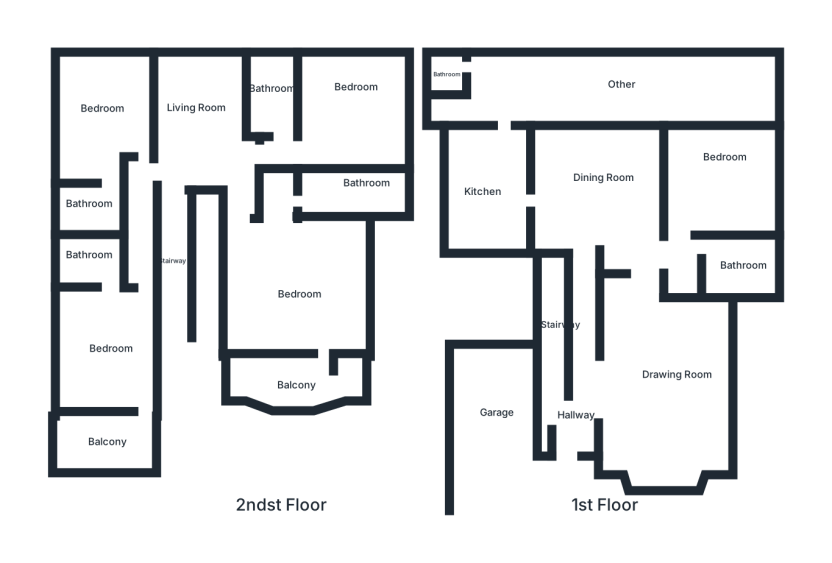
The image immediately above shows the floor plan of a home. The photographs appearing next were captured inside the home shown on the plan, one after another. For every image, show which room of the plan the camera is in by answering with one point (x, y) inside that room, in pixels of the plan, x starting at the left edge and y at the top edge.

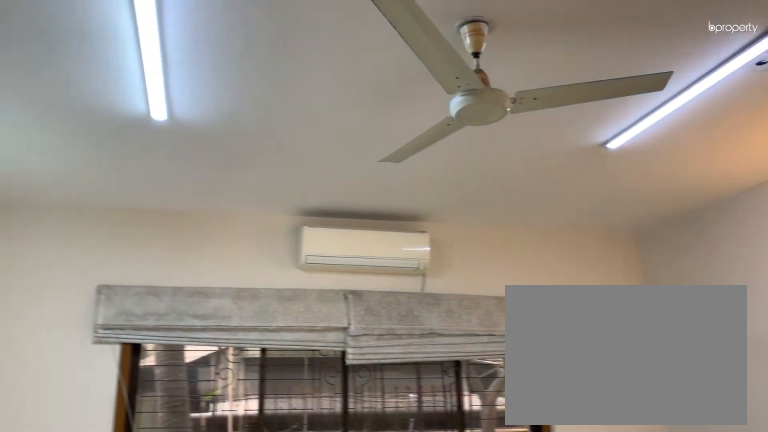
(606, 182)
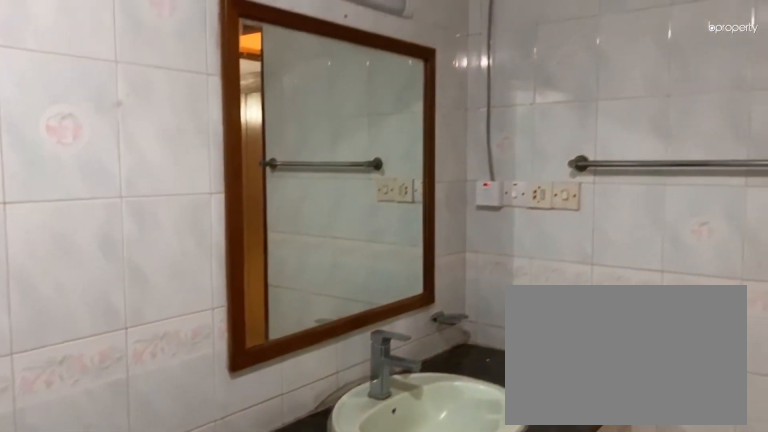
(736, 266)
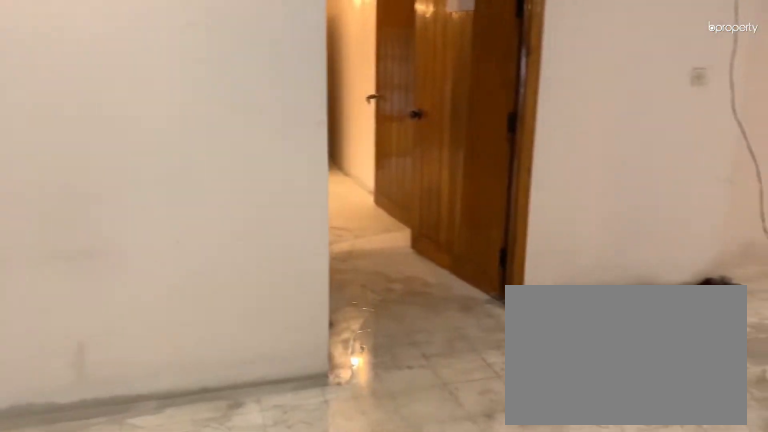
(197, 108)
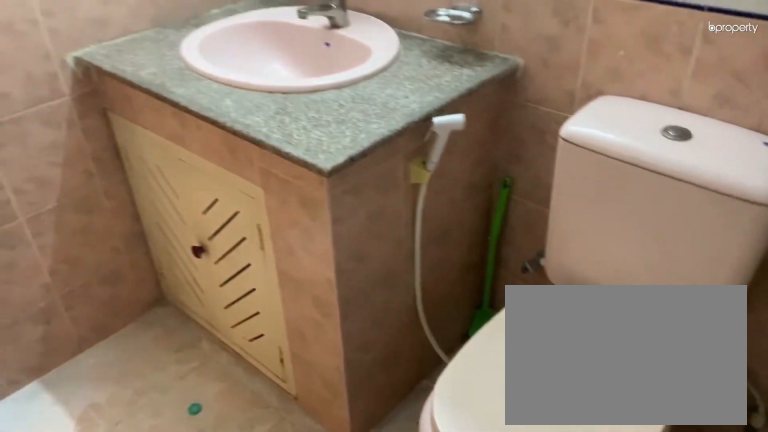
(83, 215)
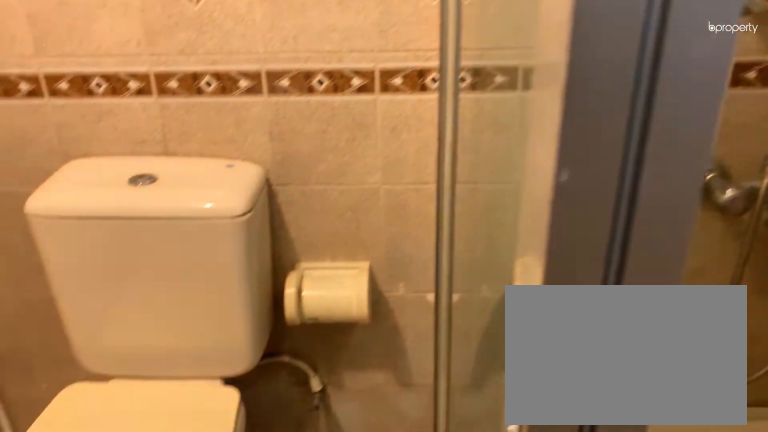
(274, 92)
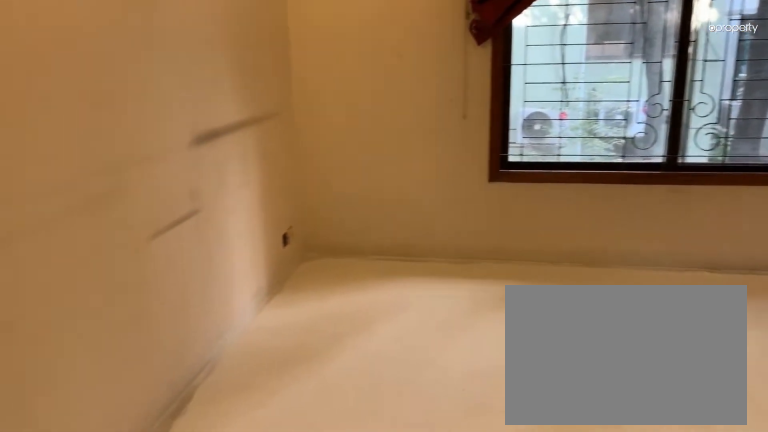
(355, 99)
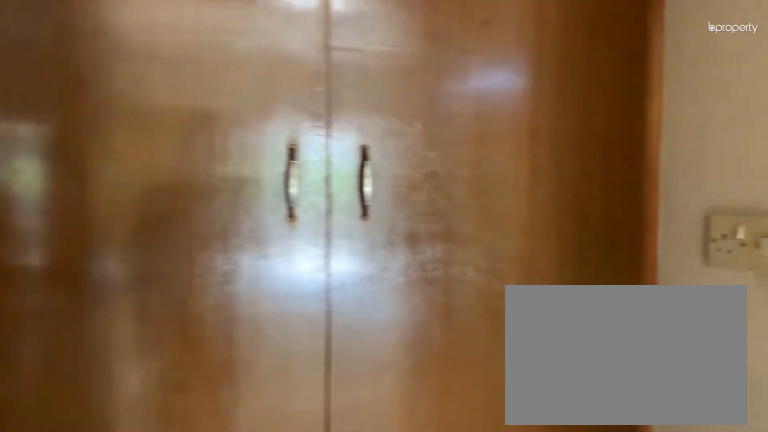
(277, 199)
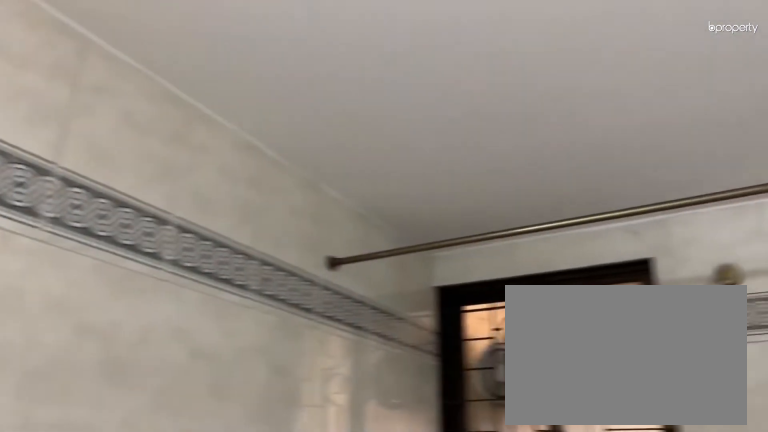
(366, 192)
